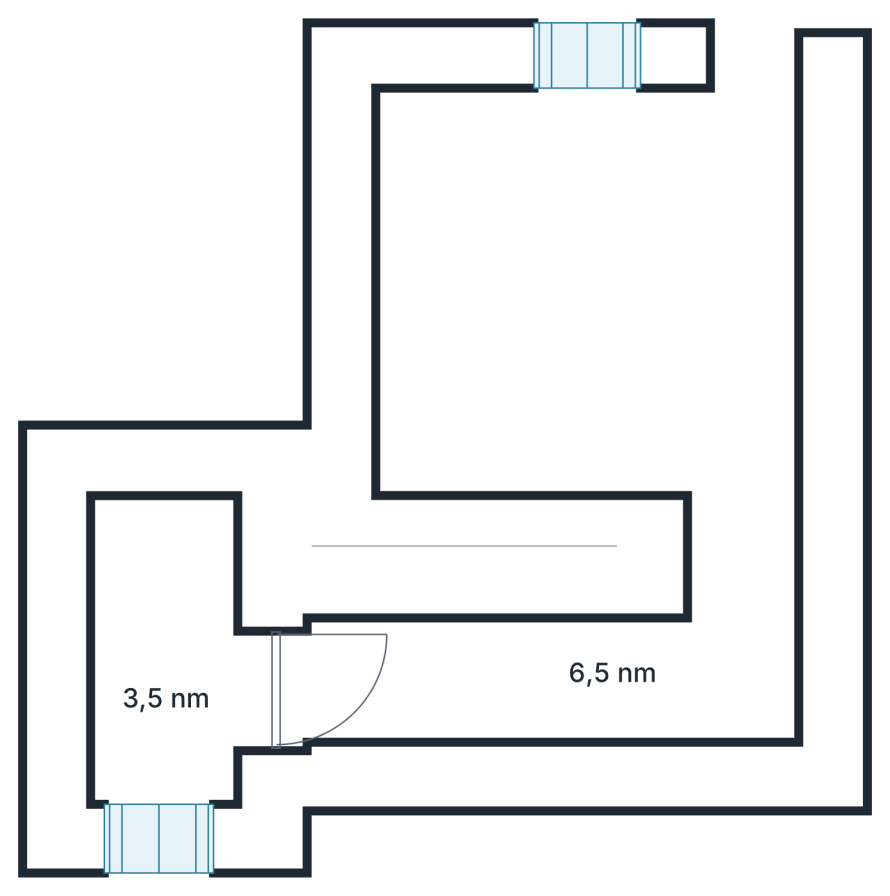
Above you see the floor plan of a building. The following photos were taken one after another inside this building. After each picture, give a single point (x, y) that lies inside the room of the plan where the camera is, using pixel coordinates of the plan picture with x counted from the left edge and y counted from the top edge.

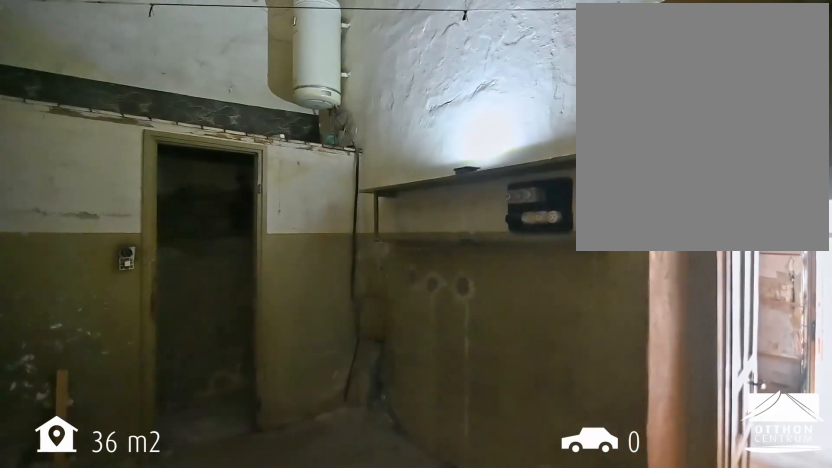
(553, 677)
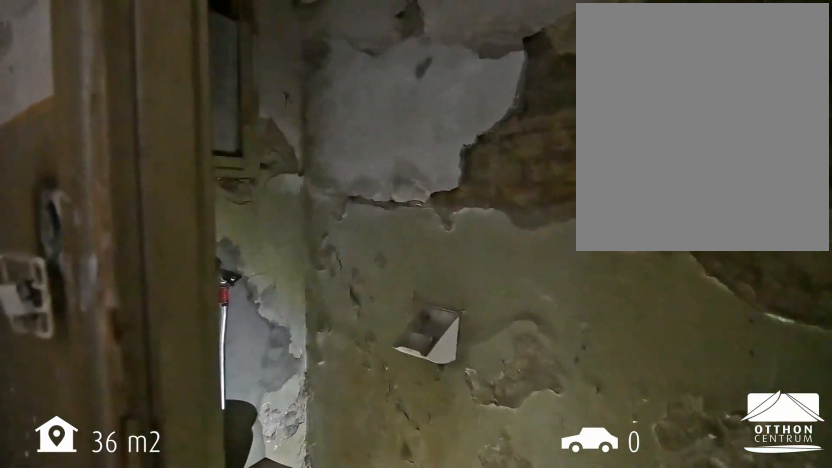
(166, 654)
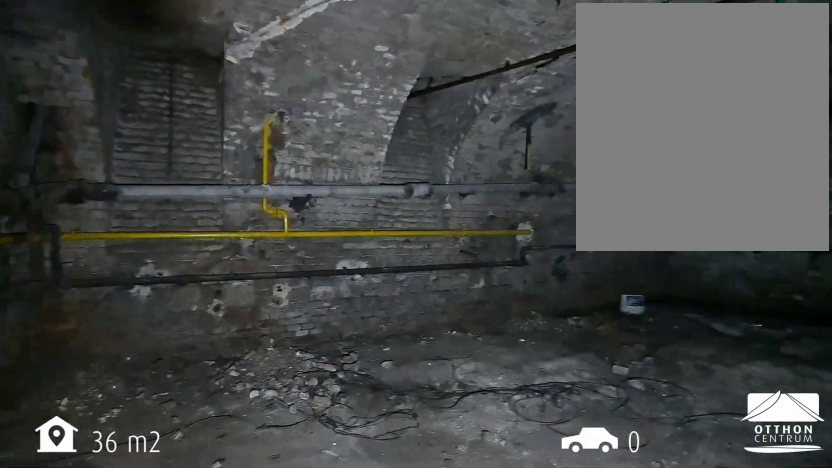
(594, 277)
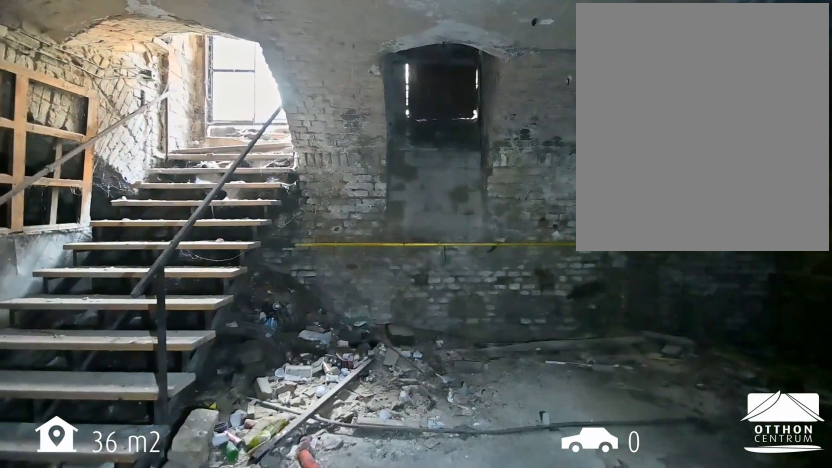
(594, 277)
